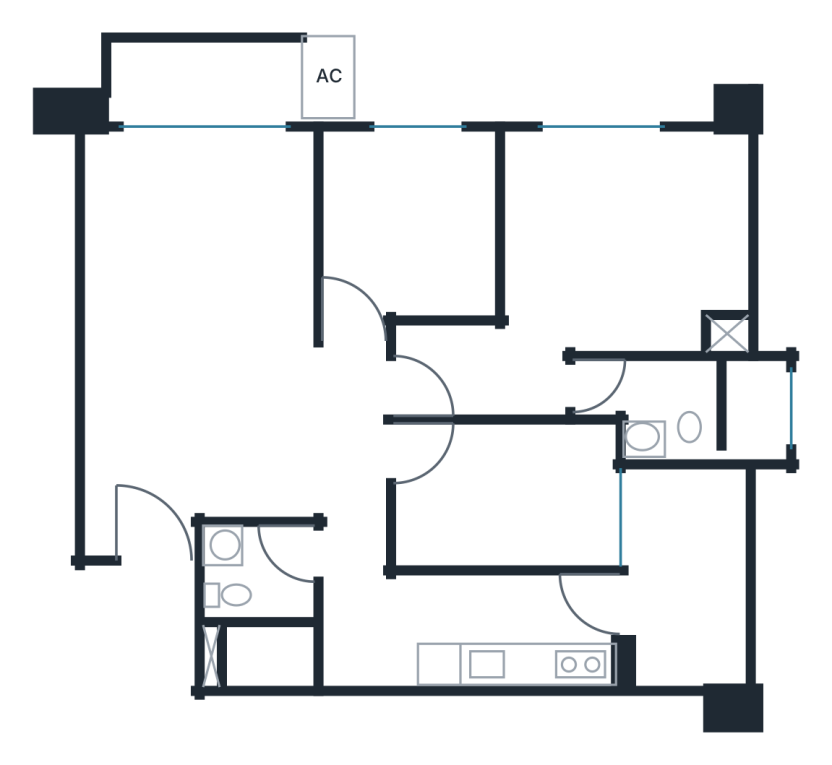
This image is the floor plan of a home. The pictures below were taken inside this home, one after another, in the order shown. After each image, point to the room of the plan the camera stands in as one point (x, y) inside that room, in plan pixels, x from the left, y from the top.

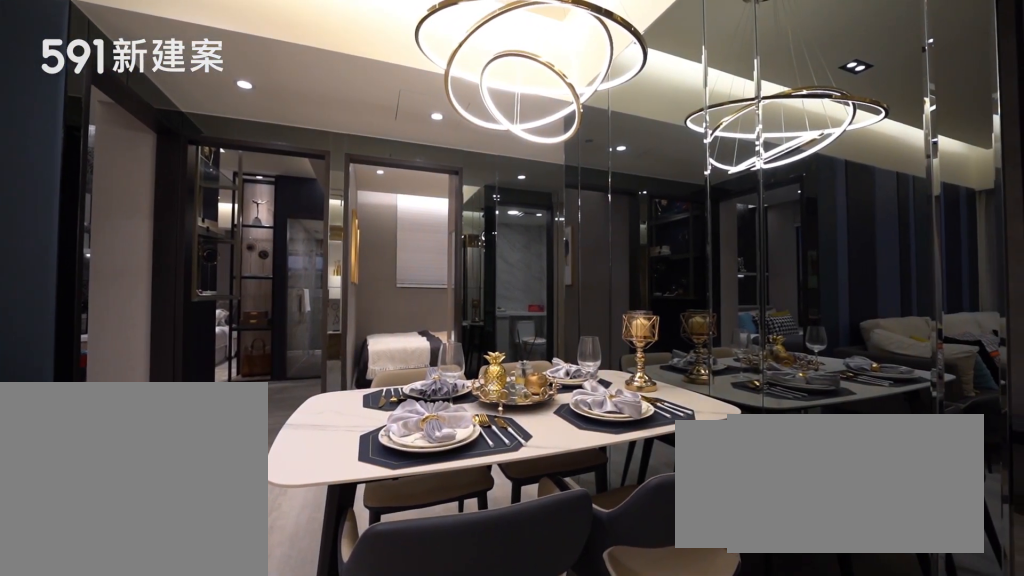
(266, 455)
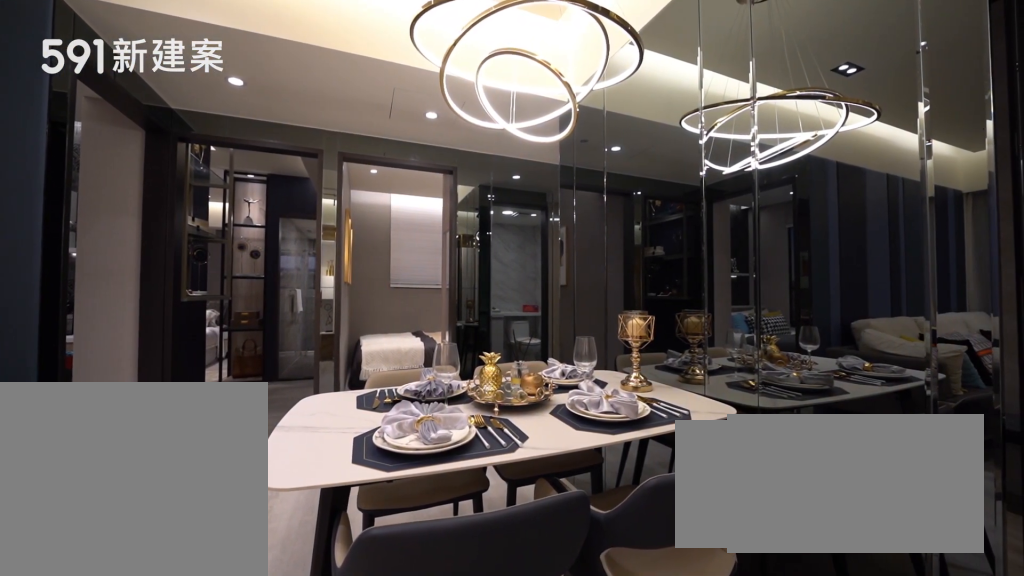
(266, 455)
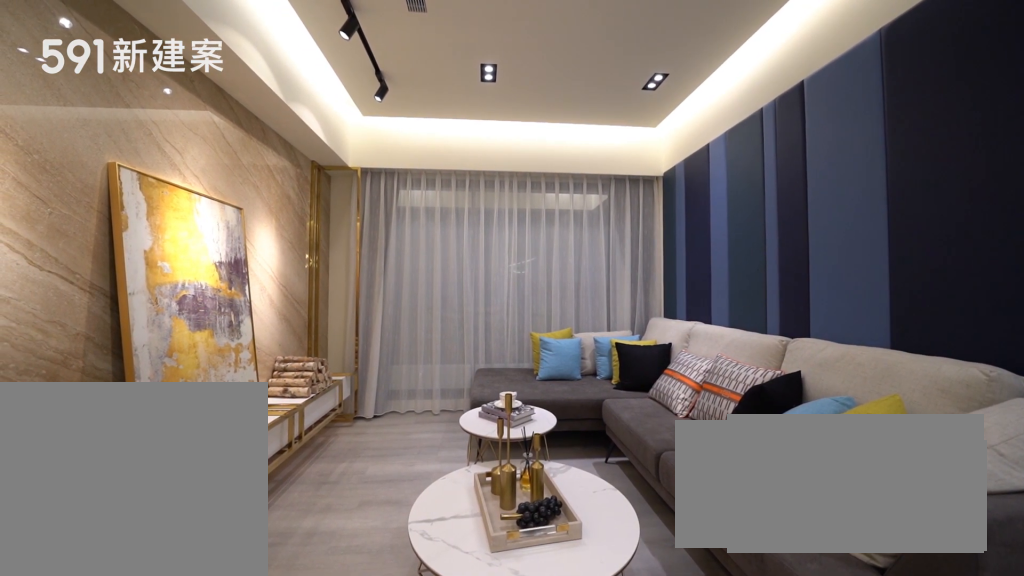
(200, 235)
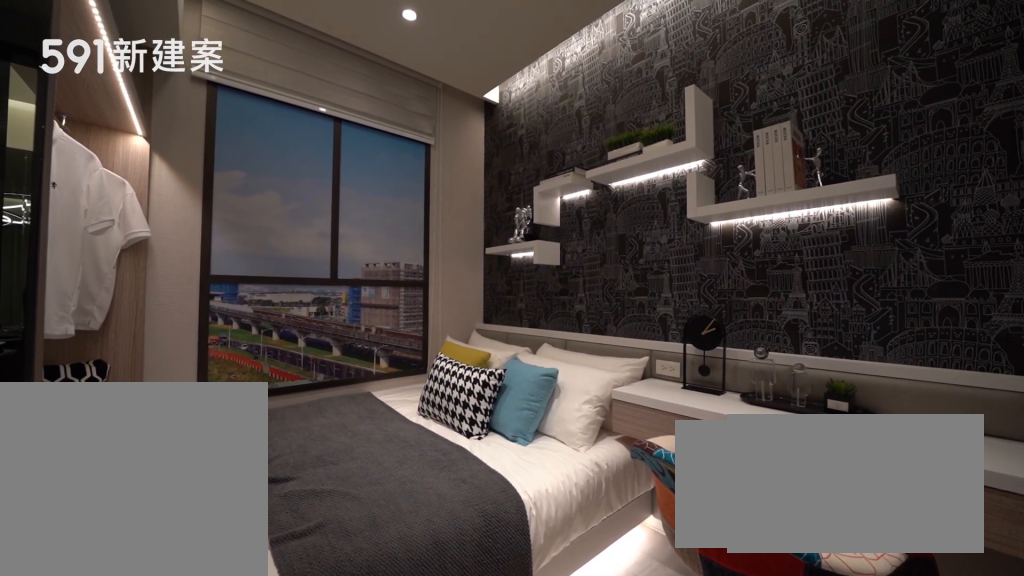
(410, 223)
